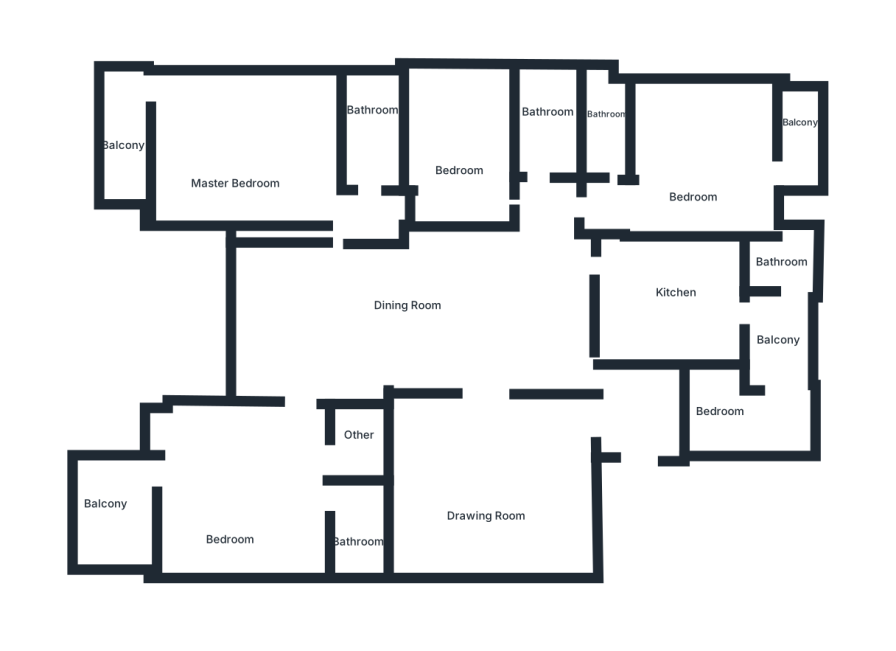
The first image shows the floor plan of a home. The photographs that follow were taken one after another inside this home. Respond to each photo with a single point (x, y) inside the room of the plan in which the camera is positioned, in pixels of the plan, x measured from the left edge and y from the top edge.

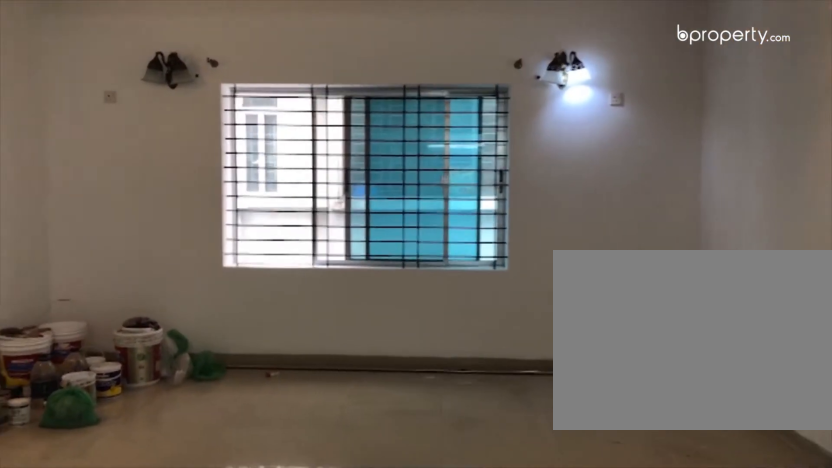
(482, 480)
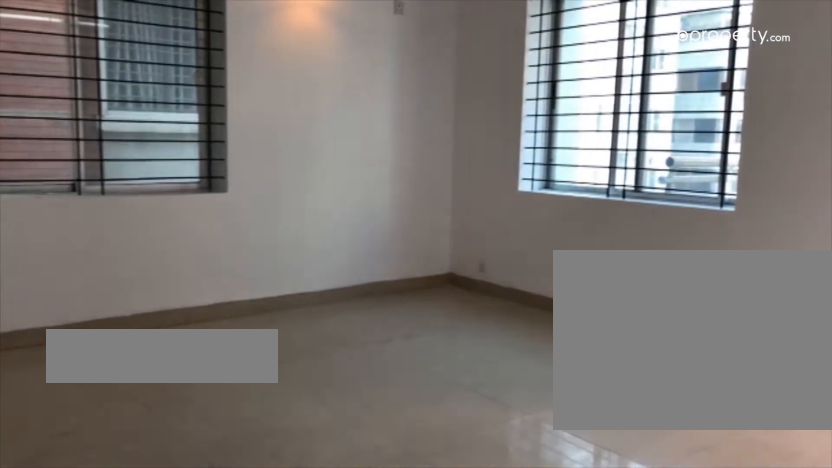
(243, 503)
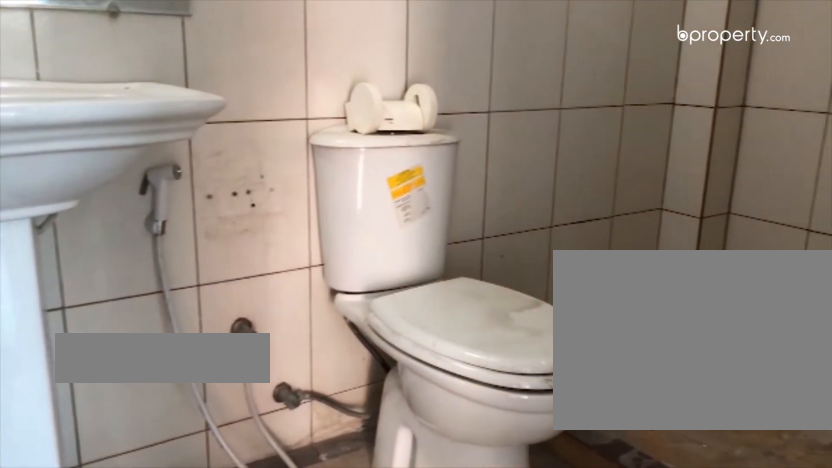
(358, 533)
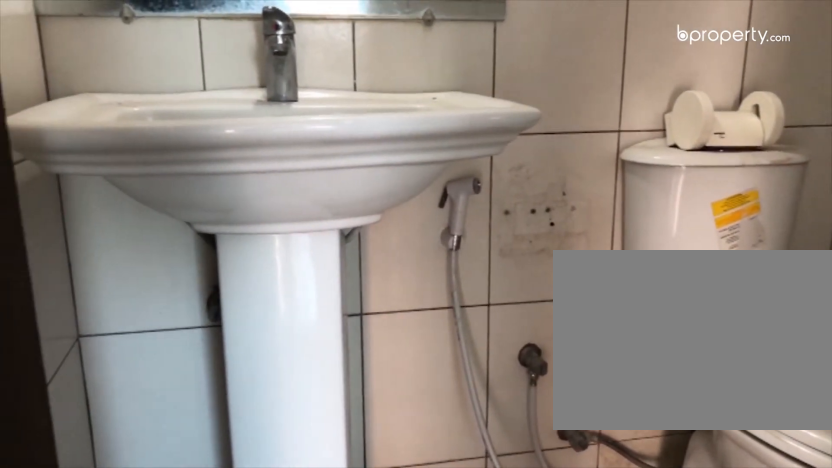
(358, 533)
